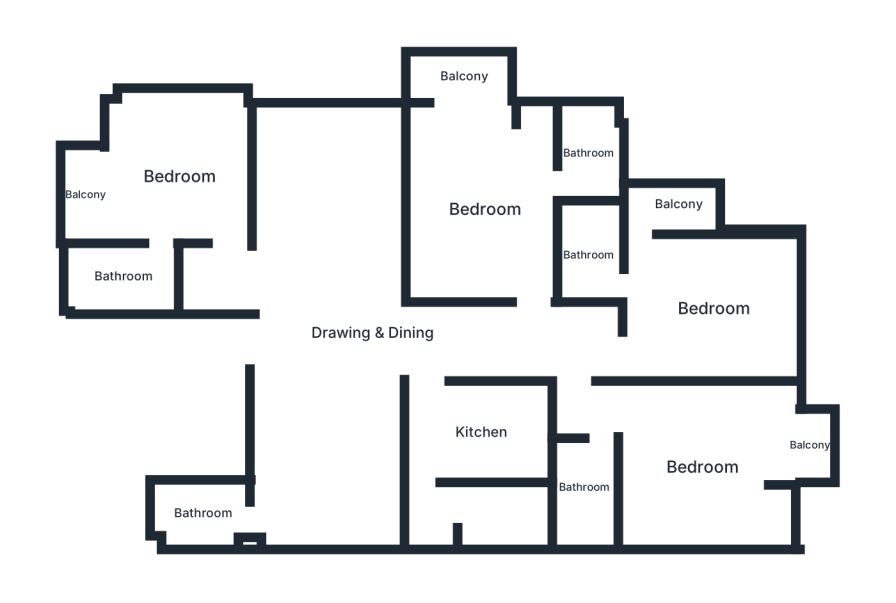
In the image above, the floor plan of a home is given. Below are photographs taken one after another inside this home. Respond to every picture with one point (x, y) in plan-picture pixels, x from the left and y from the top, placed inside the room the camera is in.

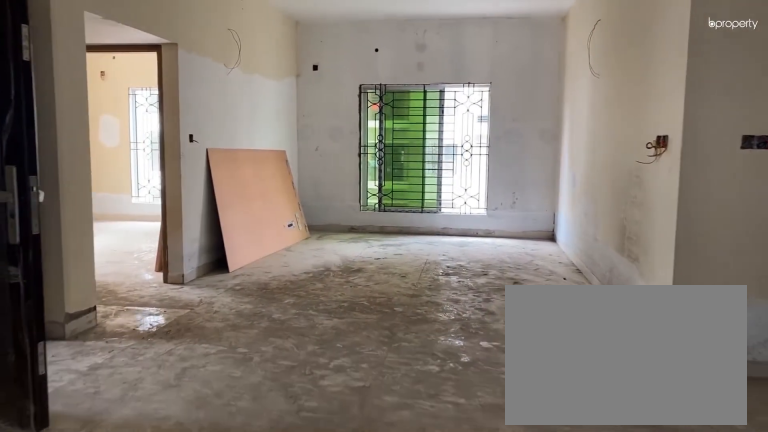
(372, 332)
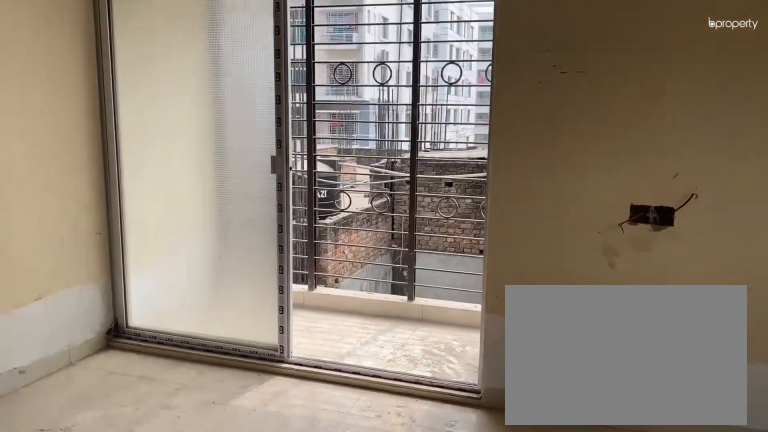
(181, 177)
